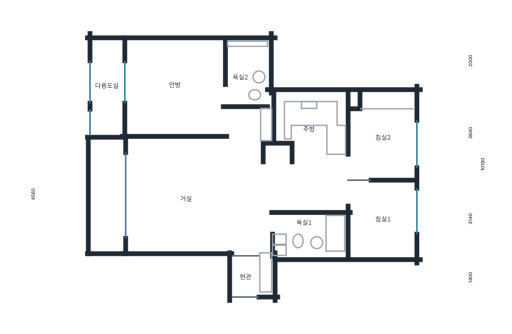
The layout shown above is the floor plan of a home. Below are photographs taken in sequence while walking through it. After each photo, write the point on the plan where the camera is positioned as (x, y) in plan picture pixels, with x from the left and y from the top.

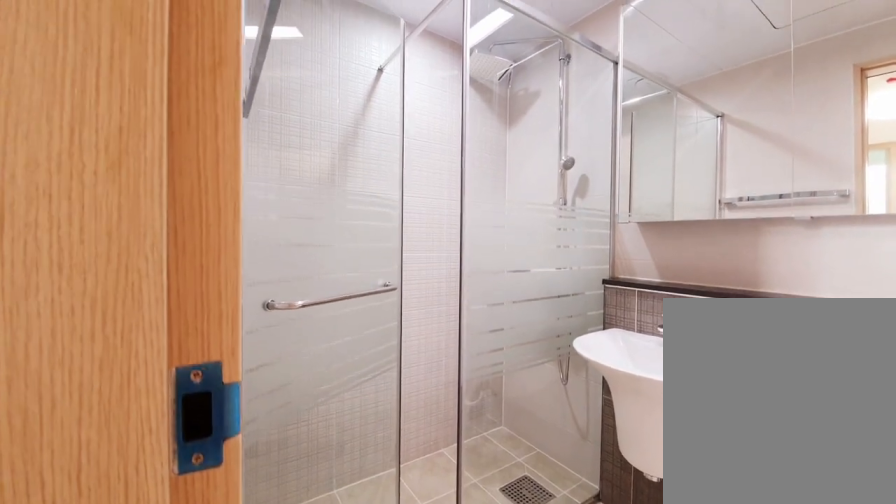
(233, 95)
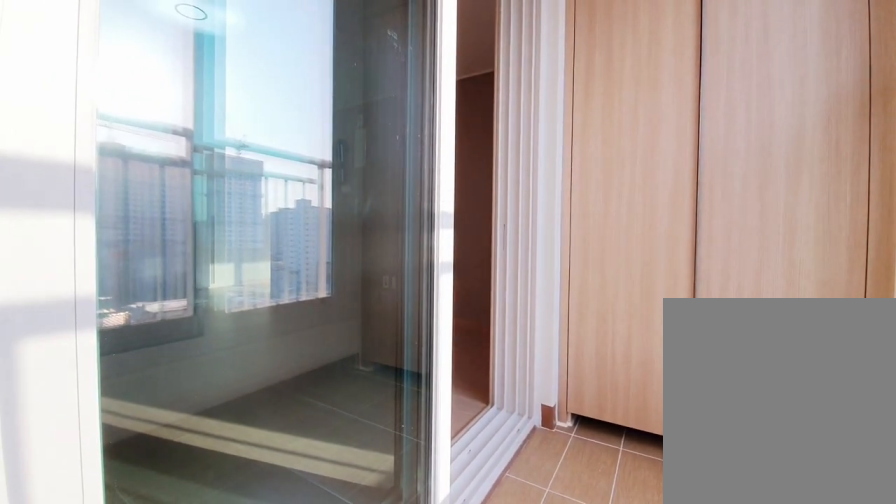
(121, 99)
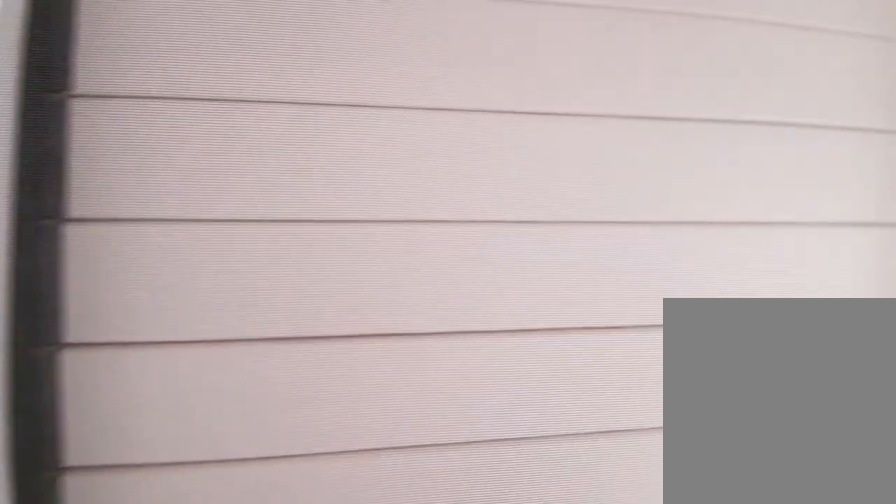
(120, 100)
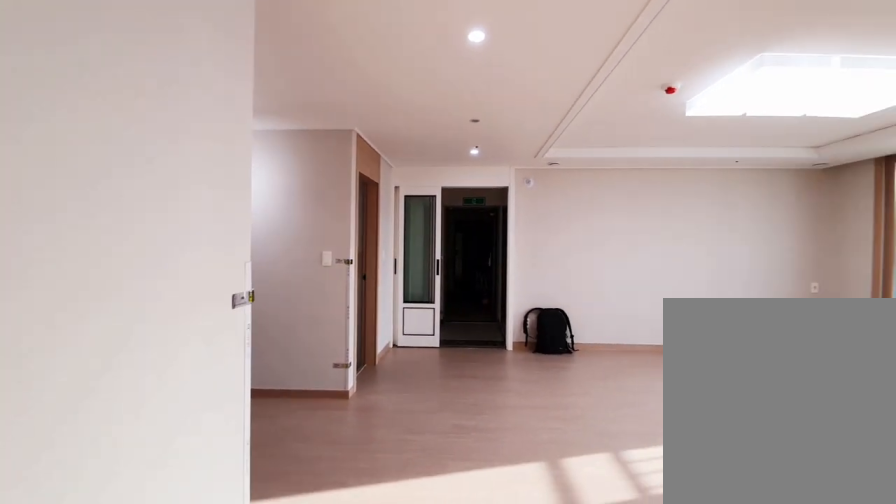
(241, 132)
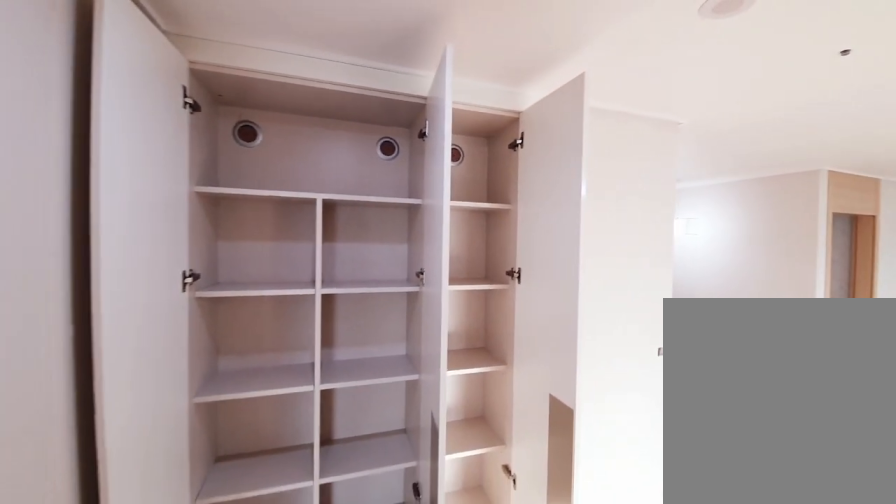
(241, 132)
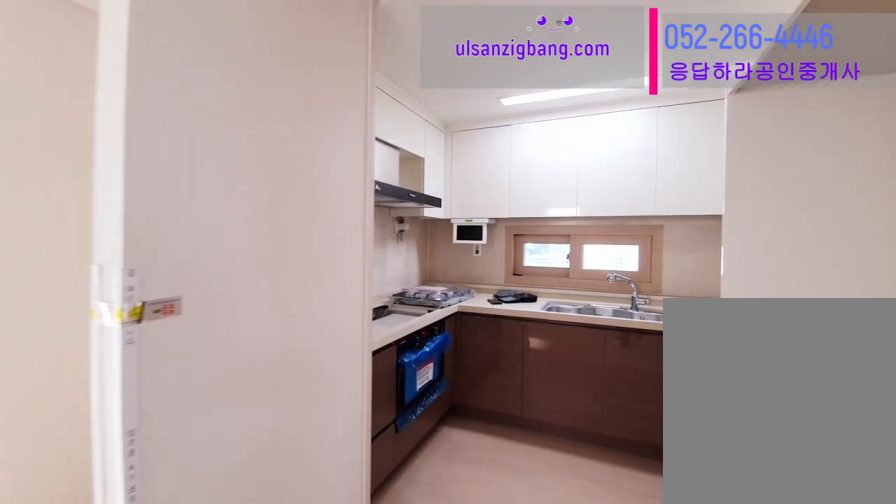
(312, 135)
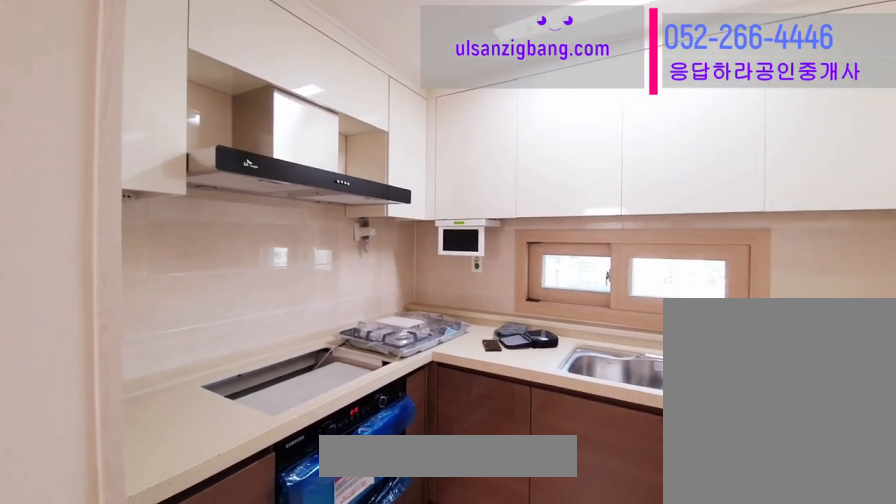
(312, 134)
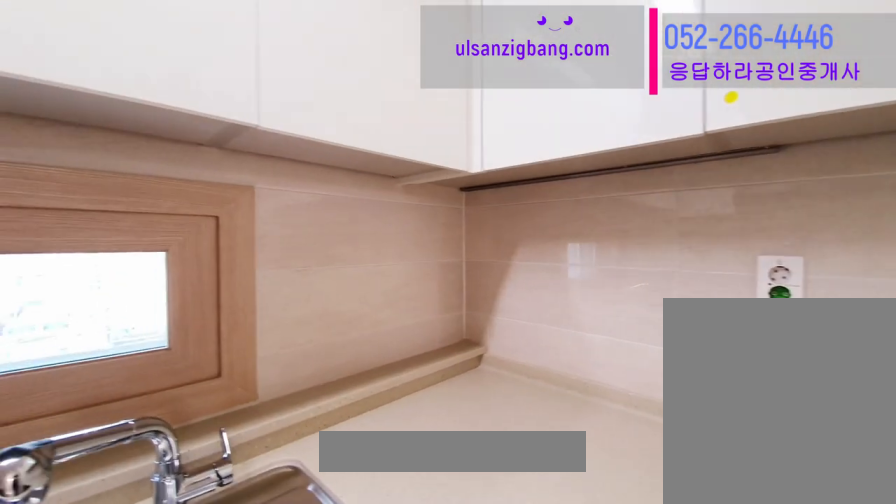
(313, 134)
